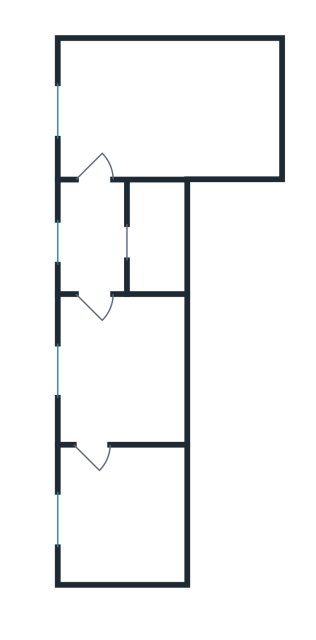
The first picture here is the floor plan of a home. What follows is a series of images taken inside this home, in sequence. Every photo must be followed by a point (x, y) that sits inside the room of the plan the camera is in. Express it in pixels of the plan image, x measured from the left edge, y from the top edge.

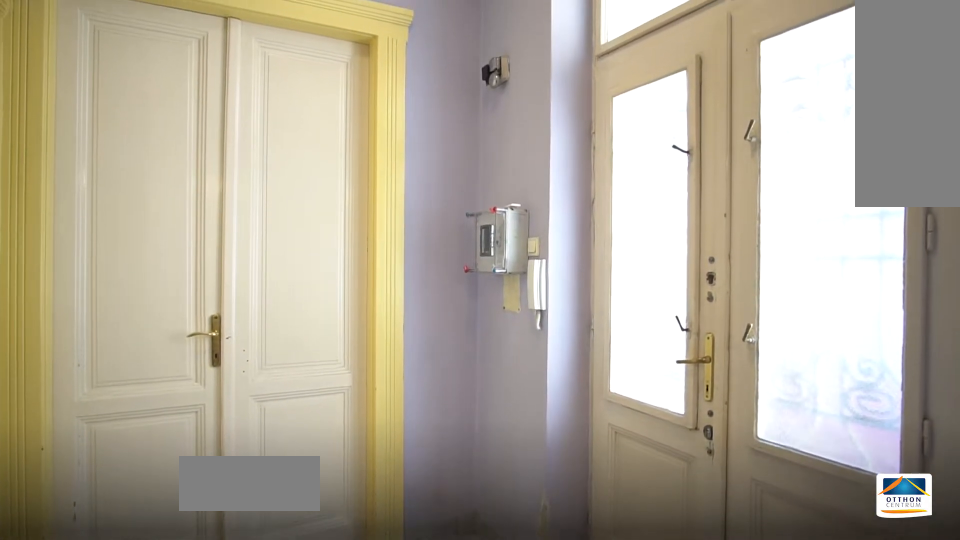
(96, 238)
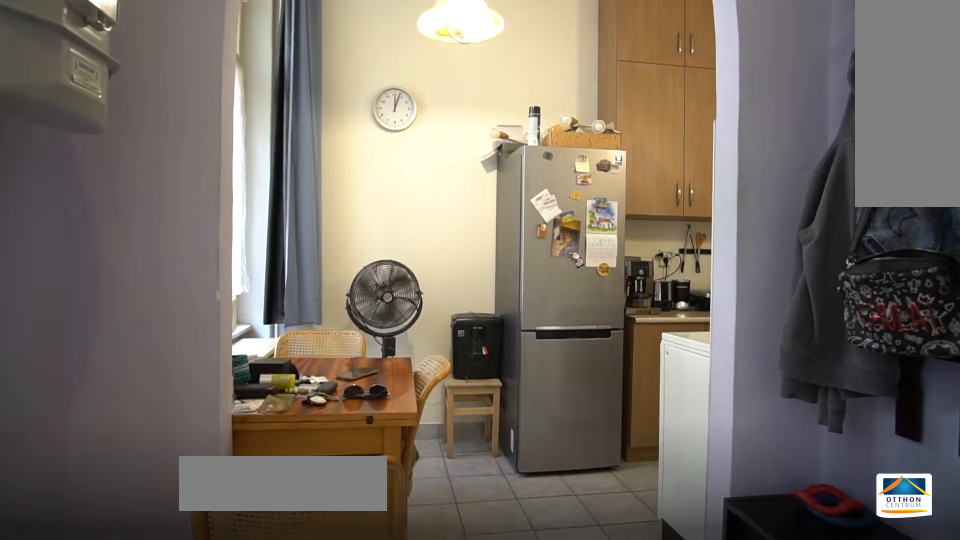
(182, 108)
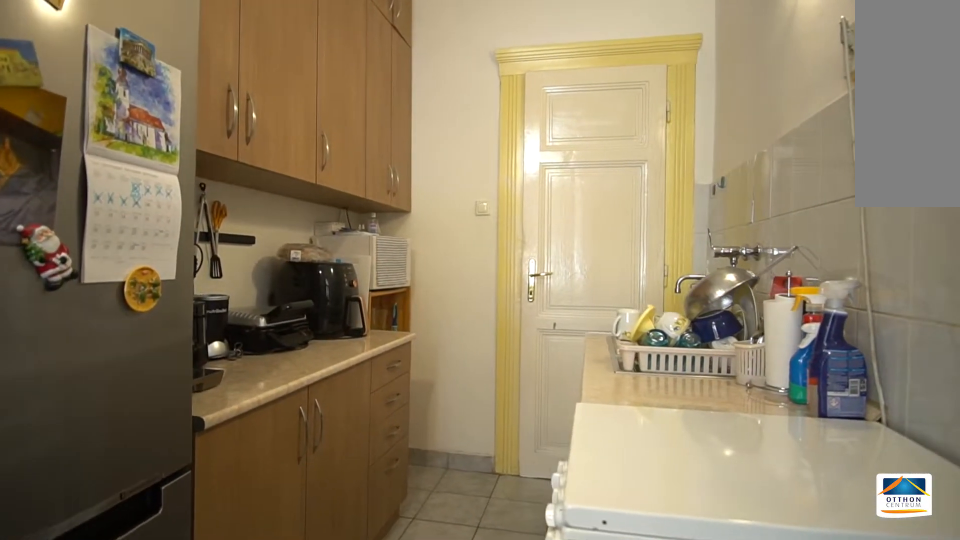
(182, 107)
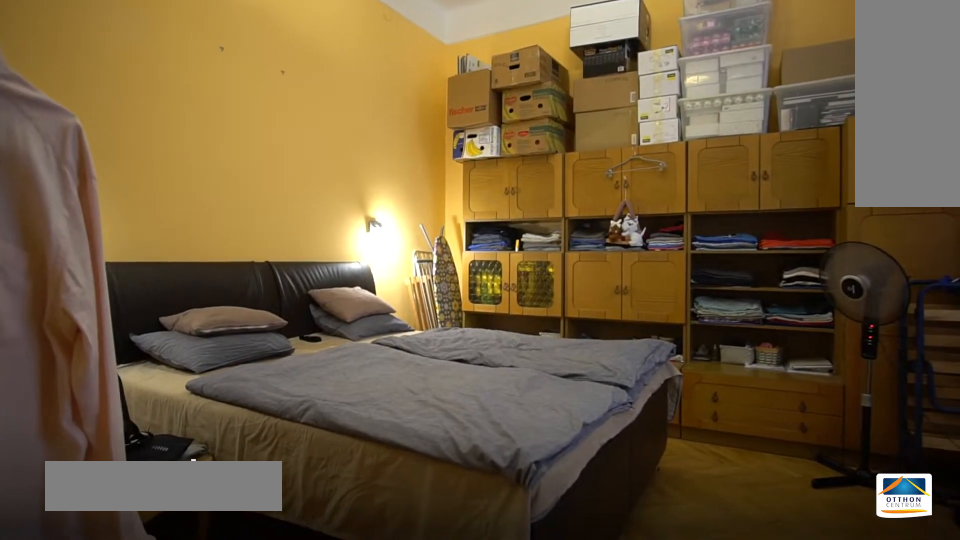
(132, 514)
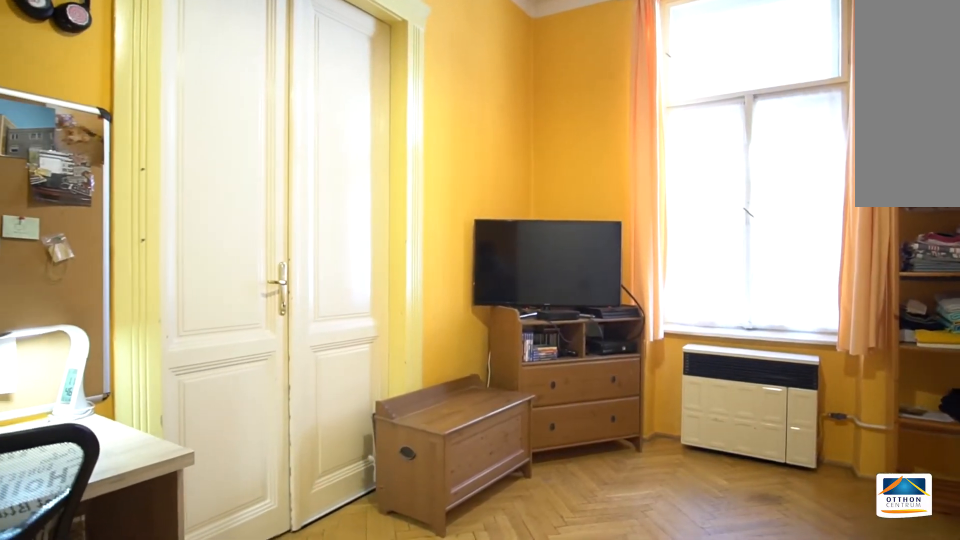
(131, 372)
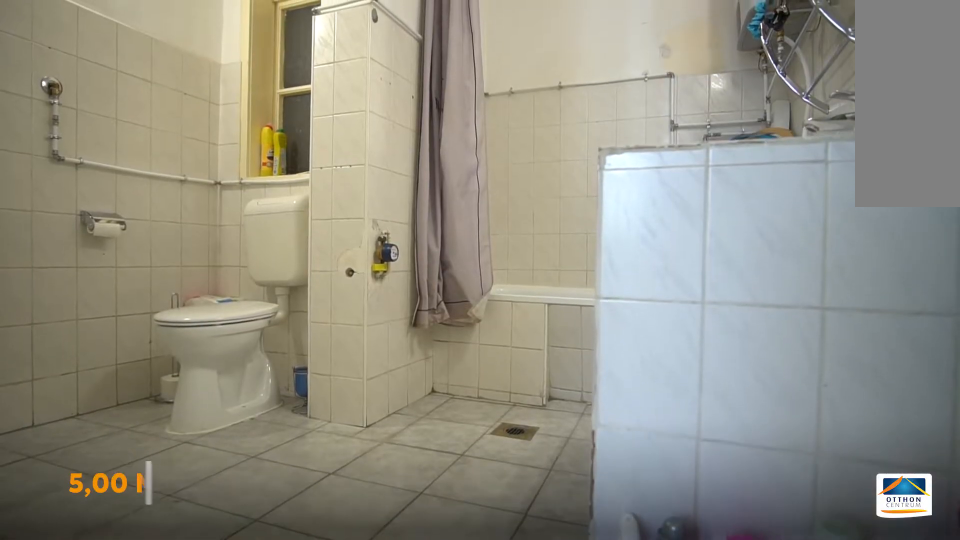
(157, 240)
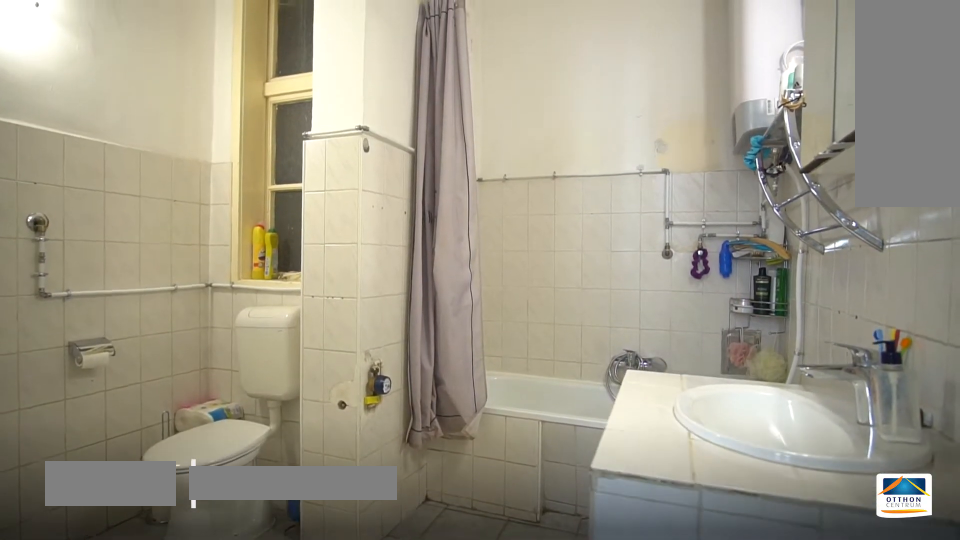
(158, 239)
